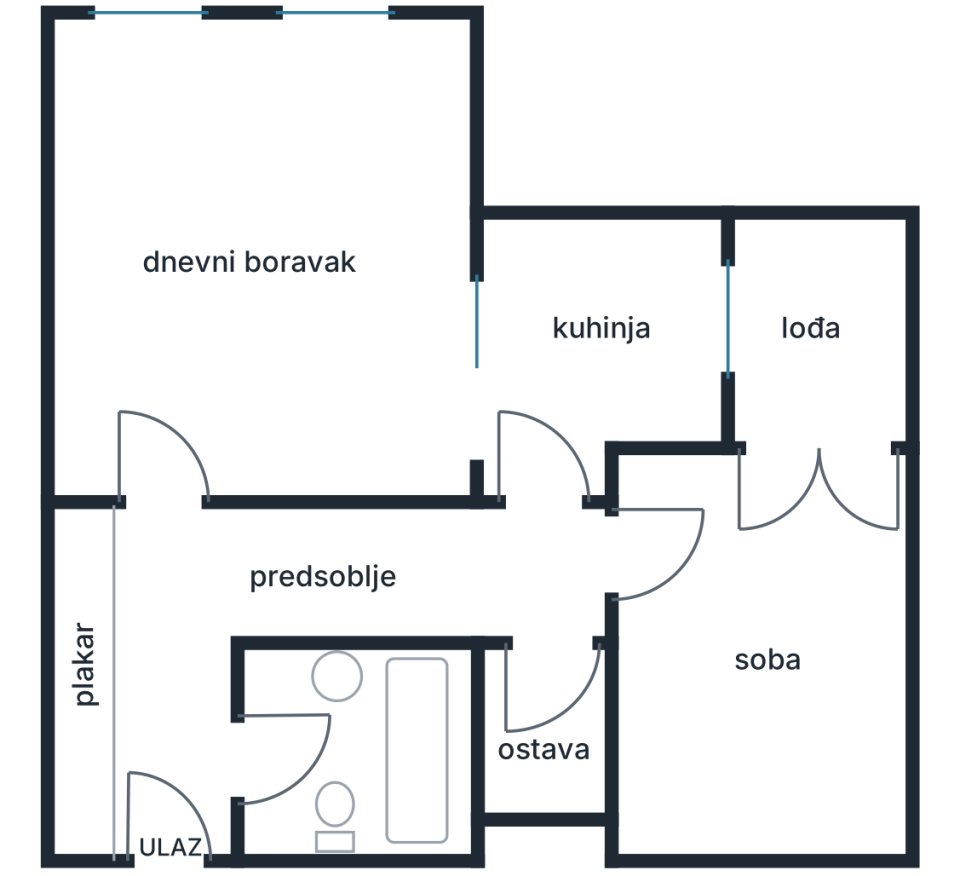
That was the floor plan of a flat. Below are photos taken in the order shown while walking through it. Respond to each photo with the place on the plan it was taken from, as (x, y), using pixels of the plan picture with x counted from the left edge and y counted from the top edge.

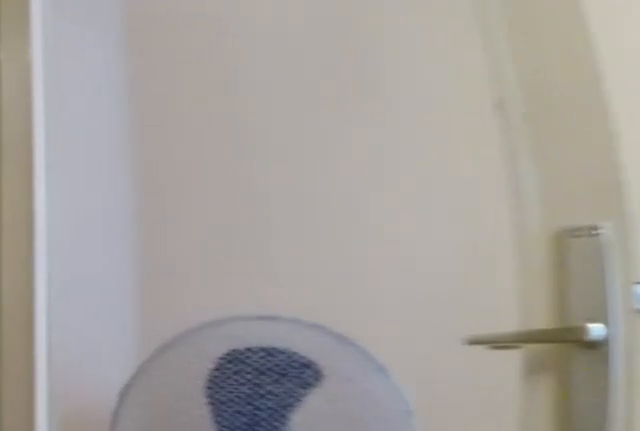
(204, 409)
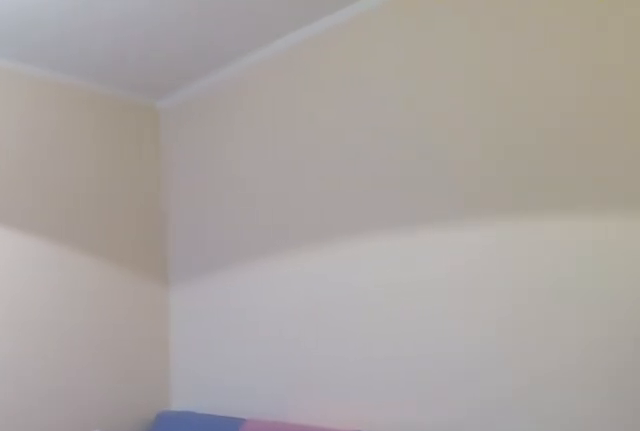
(594, 562)
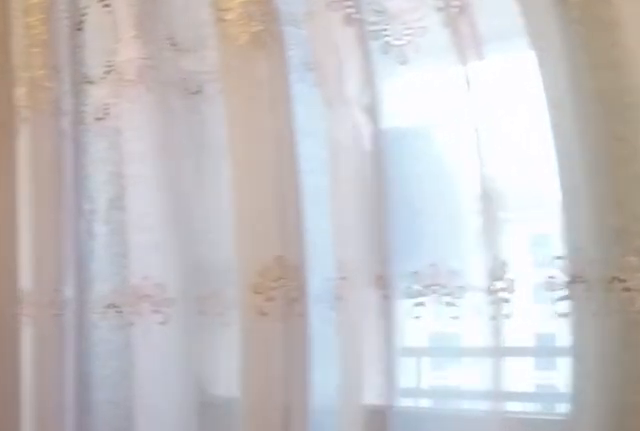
(897, 556)
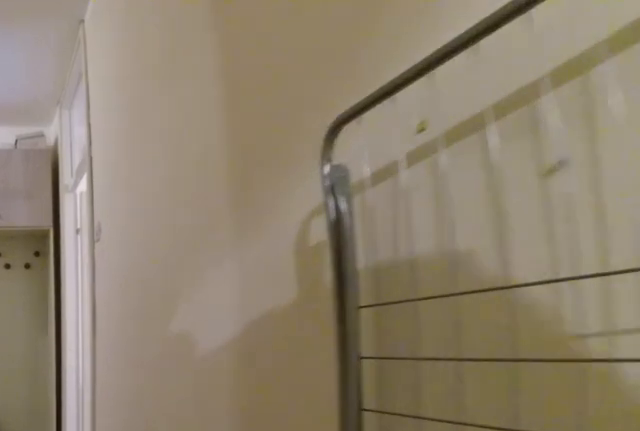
(489, 583)
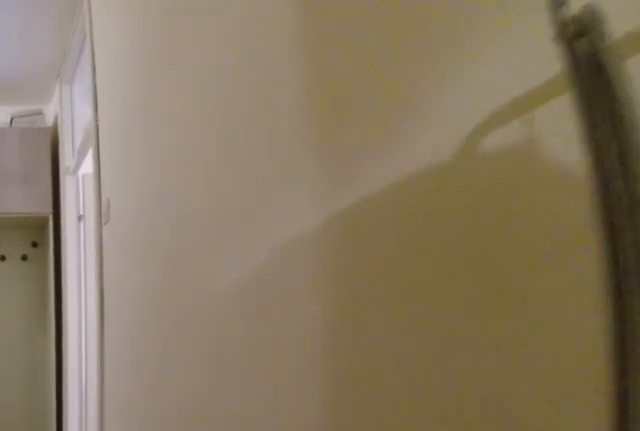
(450, 584)
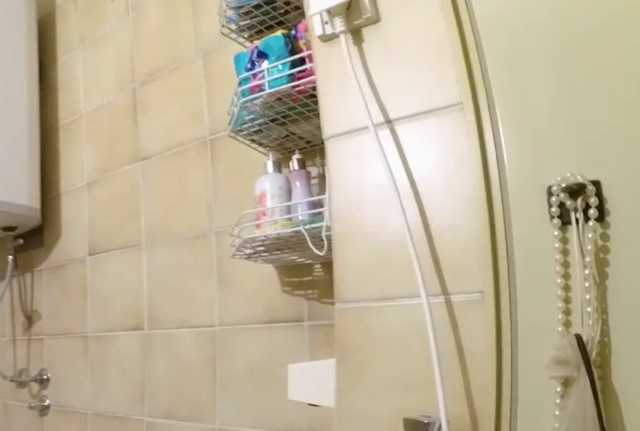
(230, 750)
